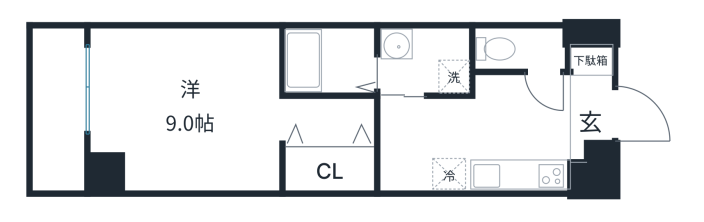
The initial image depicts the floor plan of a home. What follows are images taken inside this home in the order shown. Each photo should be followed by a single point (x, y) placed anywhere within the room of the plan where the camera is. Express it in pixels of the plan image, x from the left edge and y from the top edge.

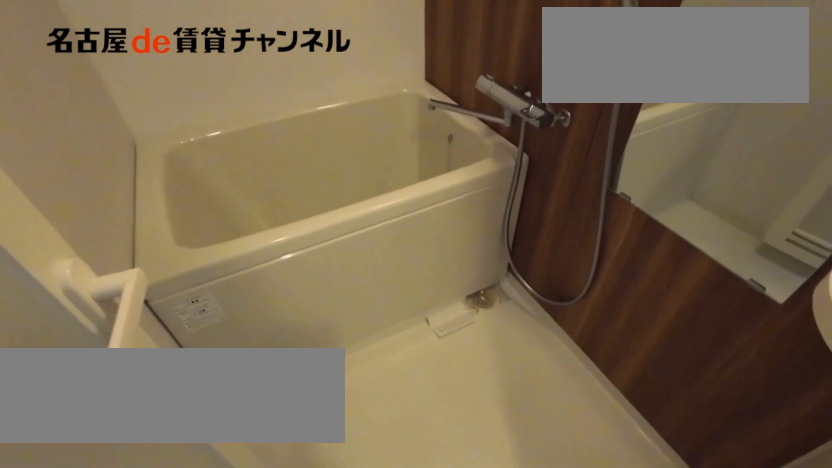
(329, 60)
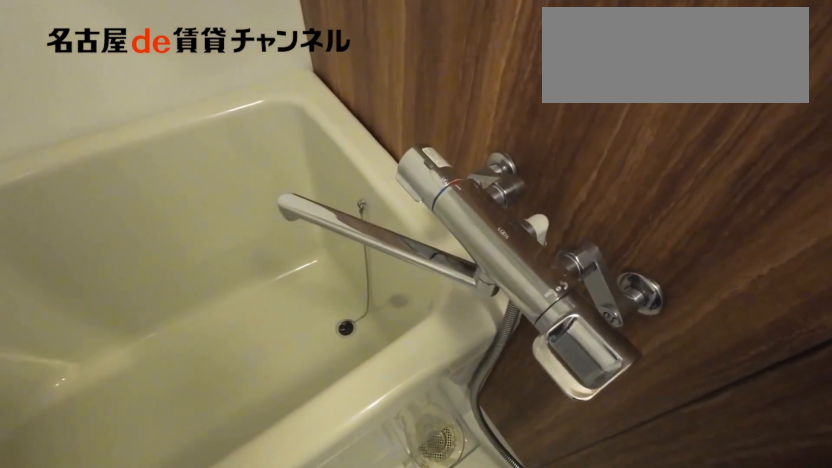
(329, 60)
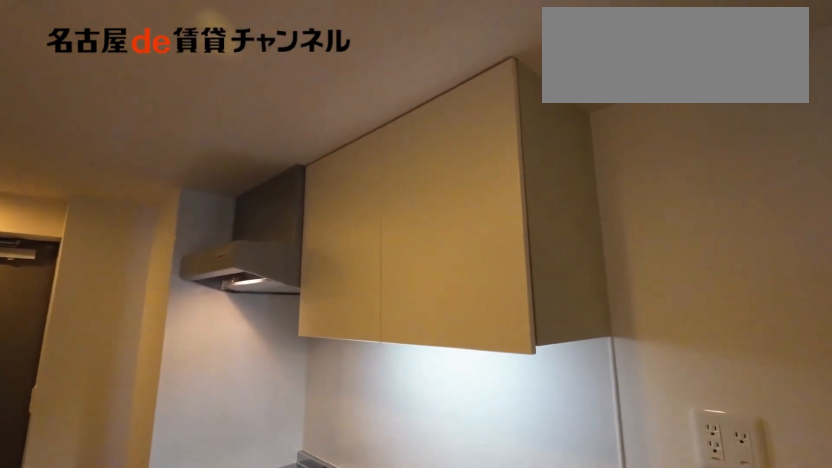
(503, 173)
